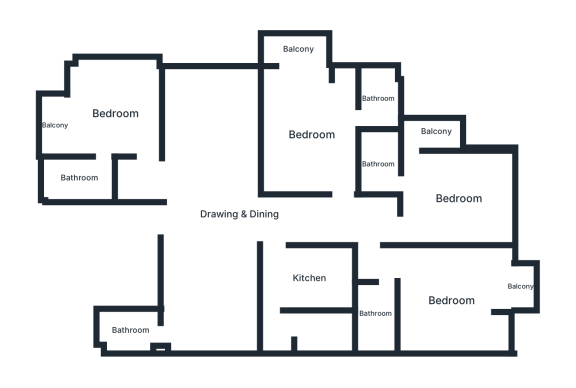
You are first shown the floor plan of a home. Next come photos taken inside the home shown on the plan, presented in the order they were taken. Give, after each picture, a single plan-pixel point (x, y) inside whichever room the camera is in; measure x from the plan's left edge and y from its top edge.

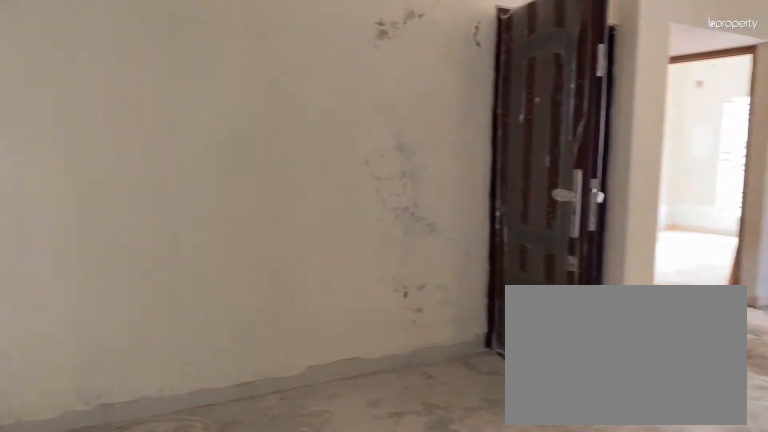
(239, 214)
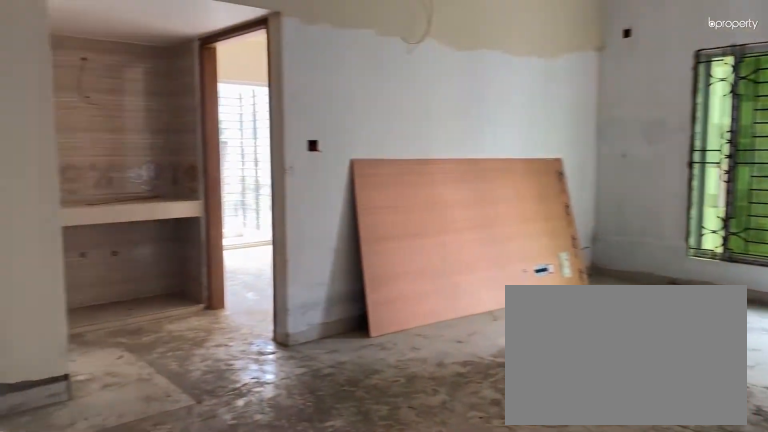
(239, 214)
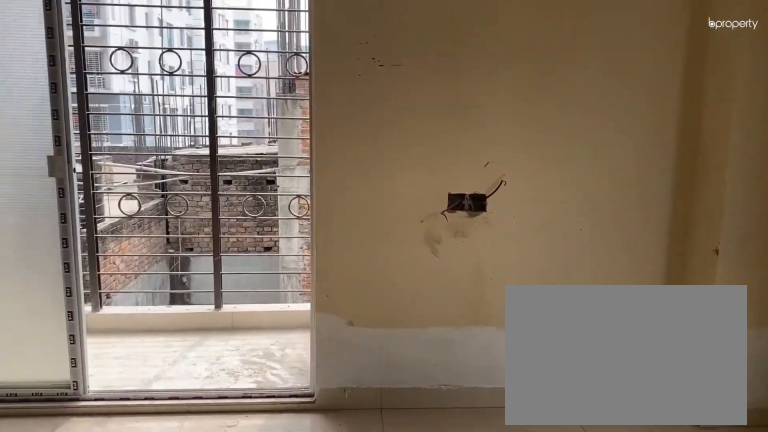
(116, 113)
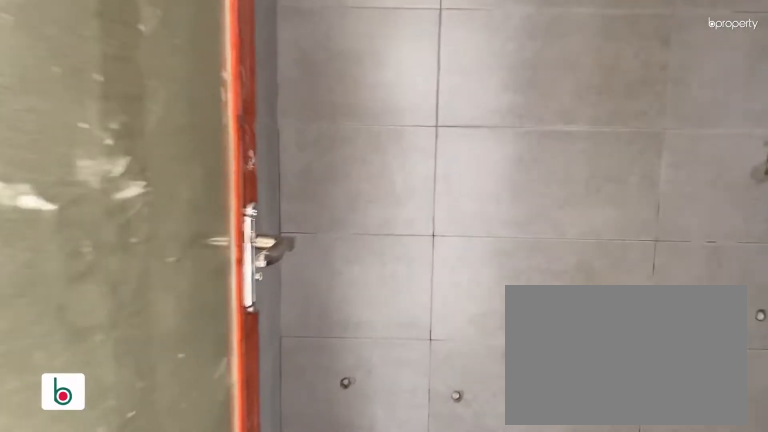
(79, 178)
